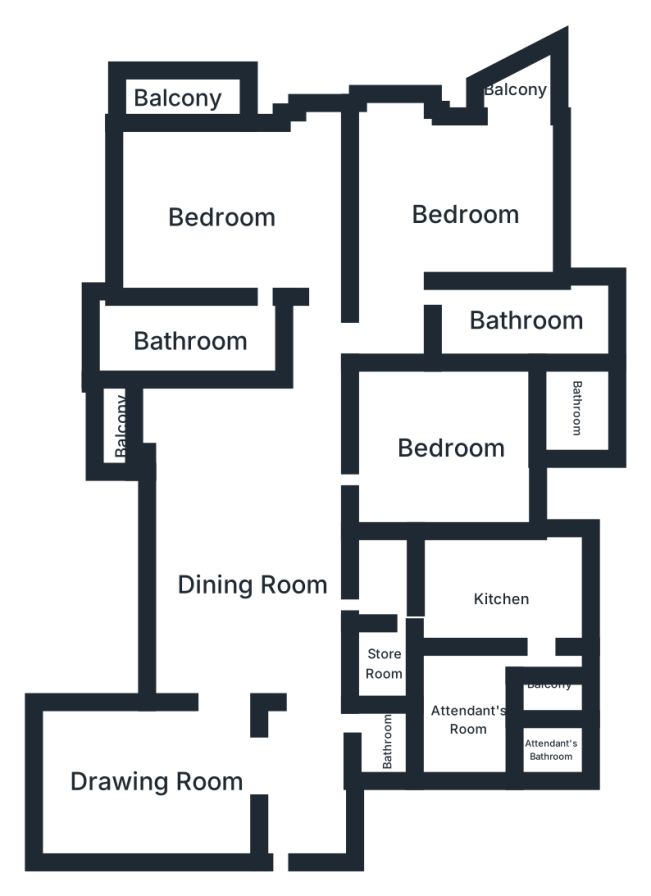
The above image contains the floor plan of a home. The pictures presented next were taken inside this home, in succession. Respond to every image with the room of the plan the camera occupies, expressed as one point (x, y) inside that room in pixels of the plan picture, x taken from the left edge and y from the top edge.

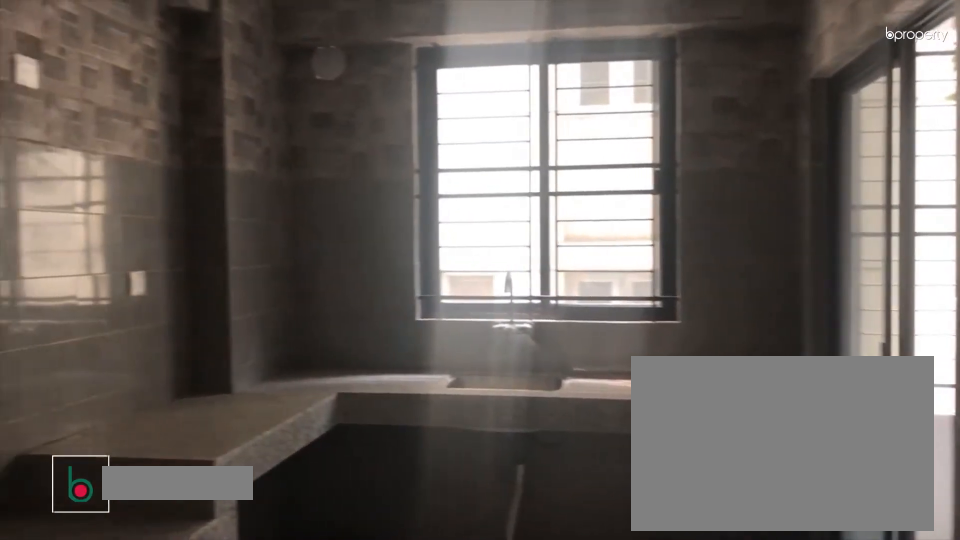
(508, 602)
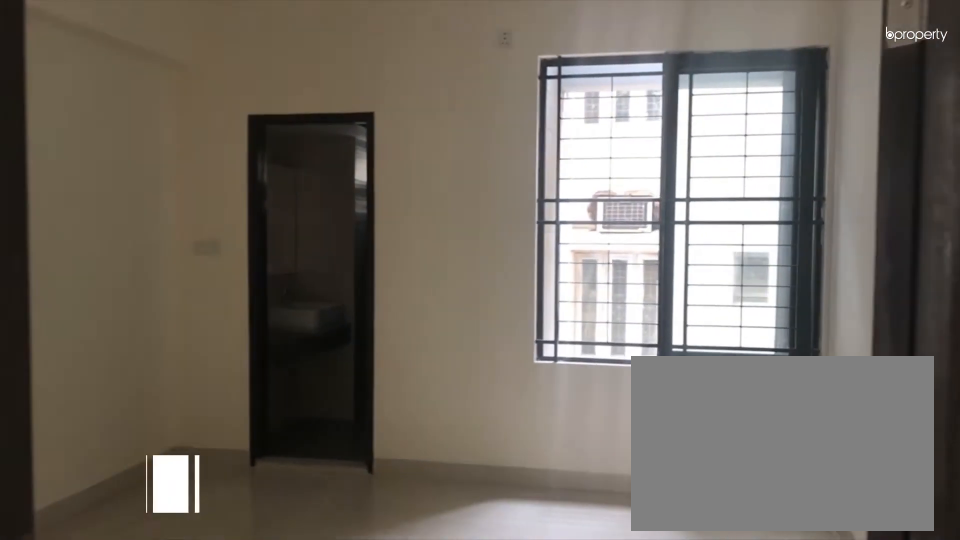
(449, 443)
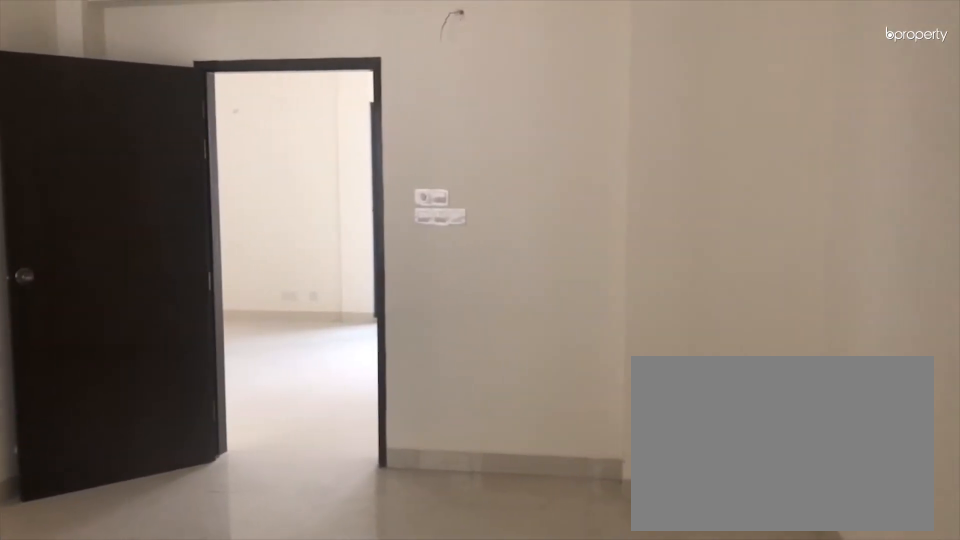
(450, 443)
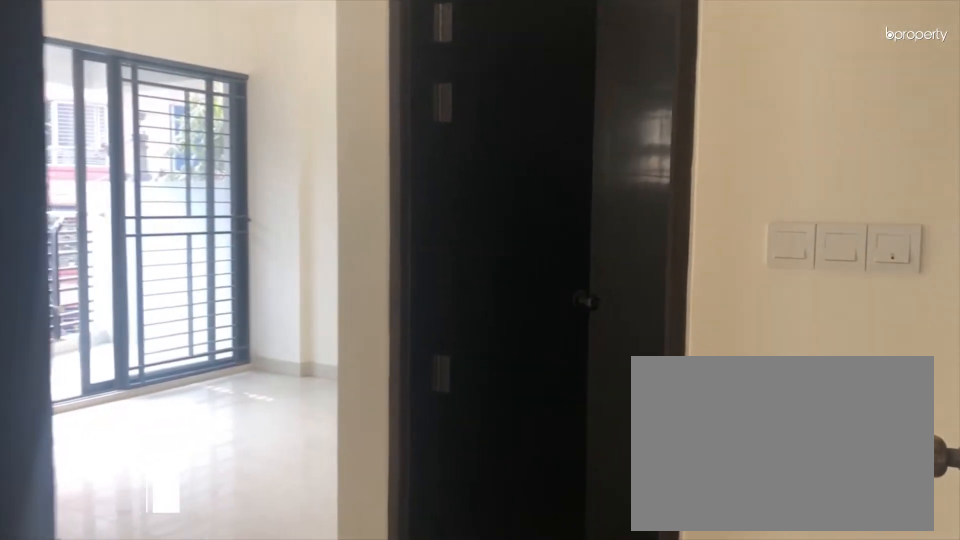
(465, 220)
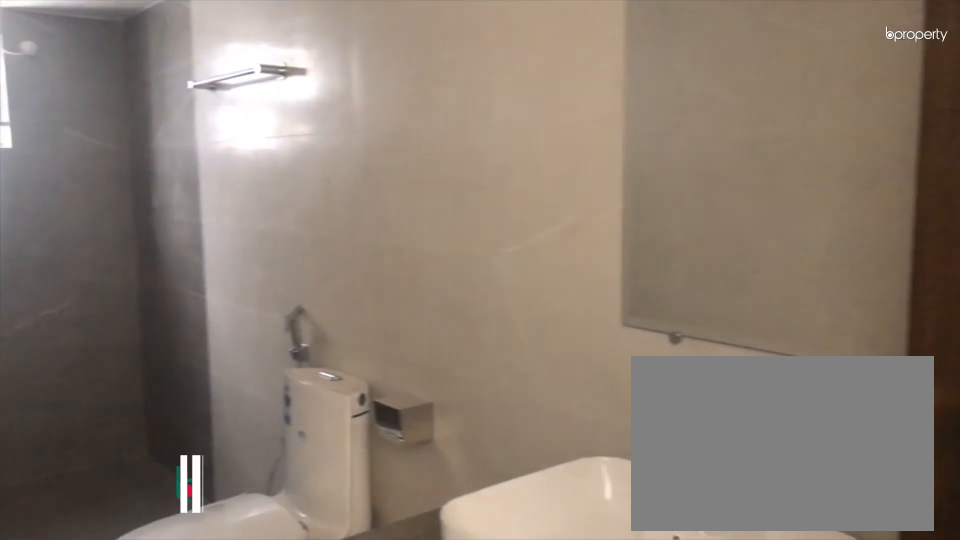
(522, 329)
